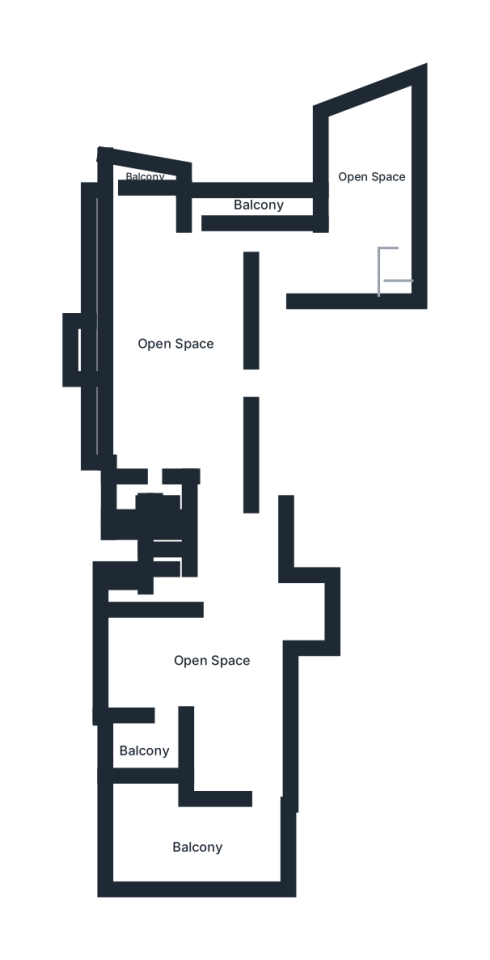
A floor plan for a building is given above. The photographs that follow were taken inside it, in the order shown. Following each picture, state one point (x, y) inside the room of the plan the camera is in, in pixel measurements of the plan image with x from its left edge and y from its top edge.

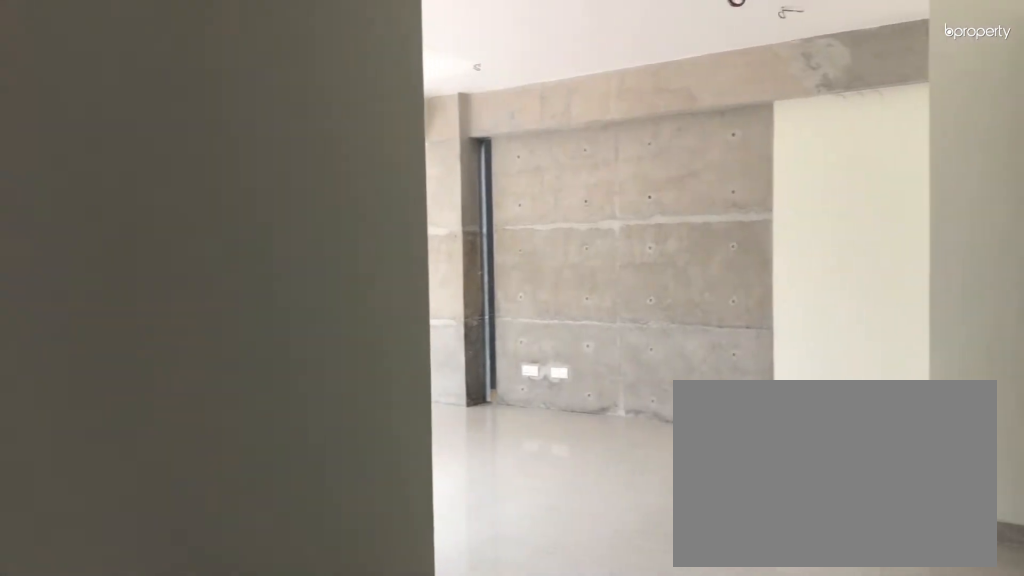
(329, 260)
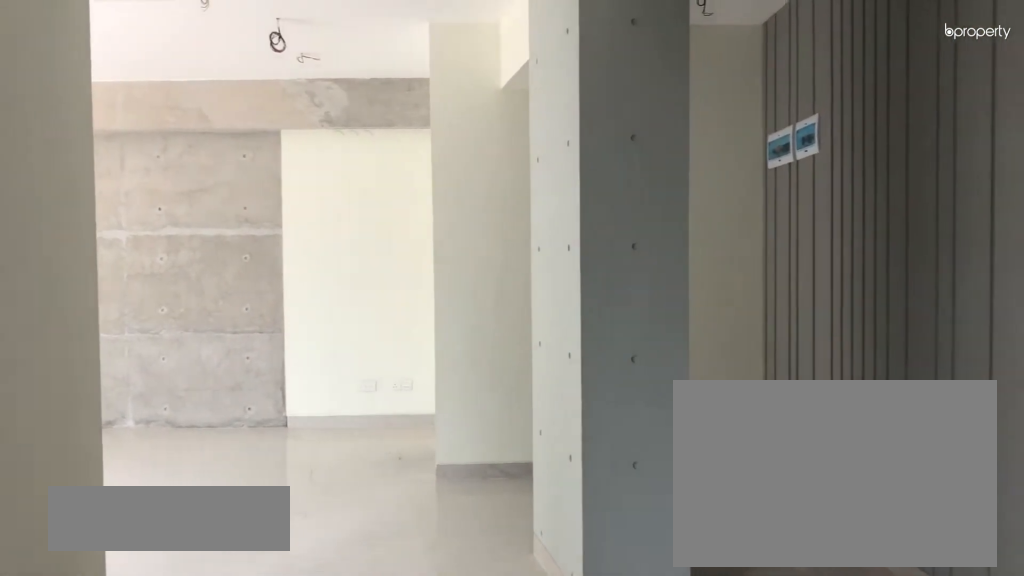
(329, 260)
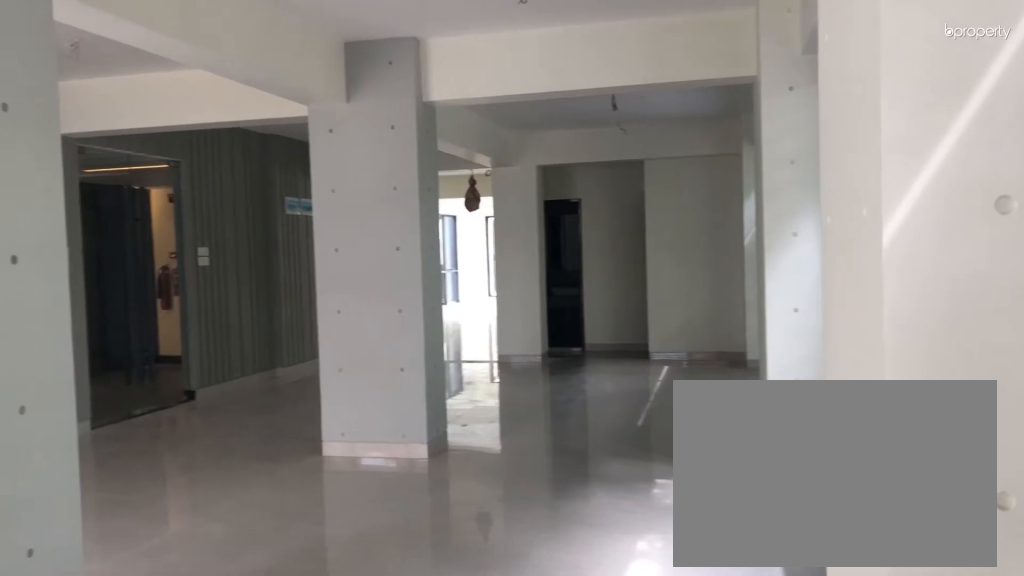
(183, 352)
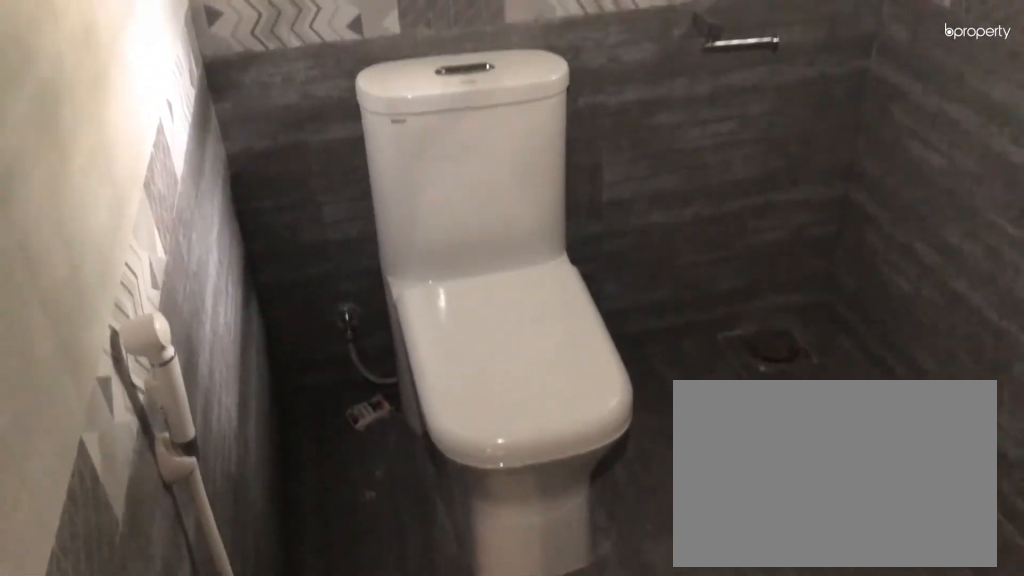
(125, 512)
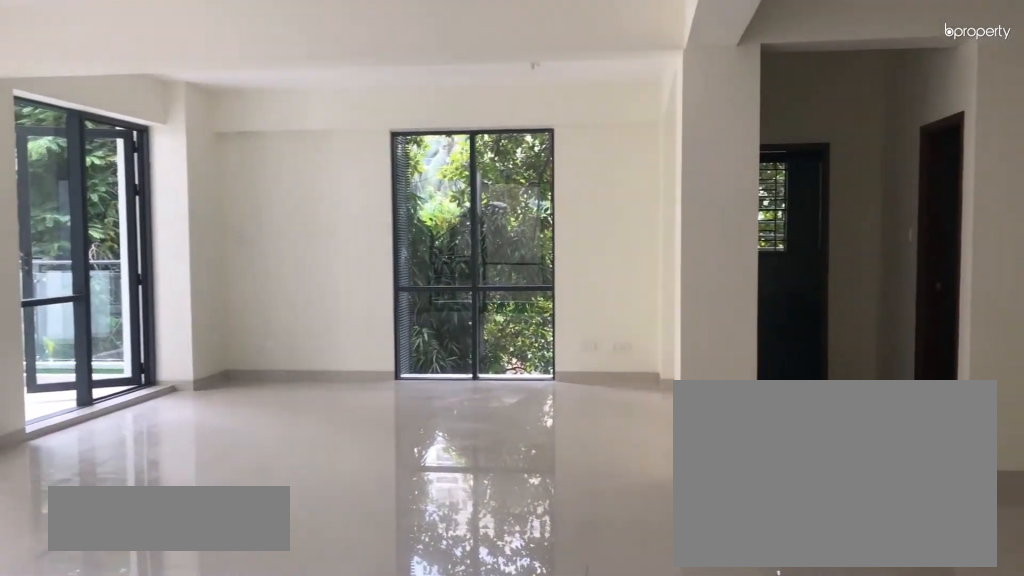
(208, 654)
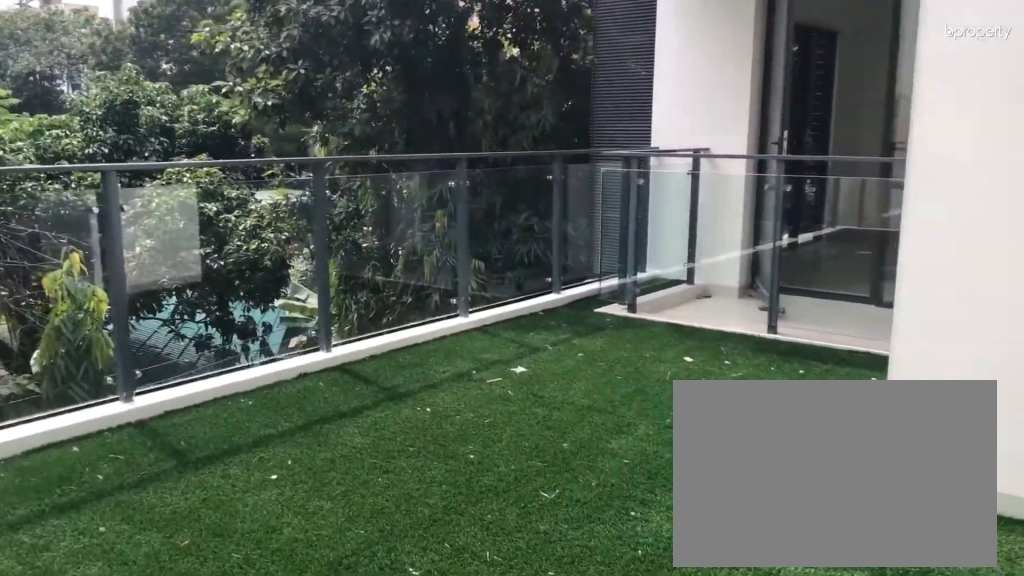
(189, 854)
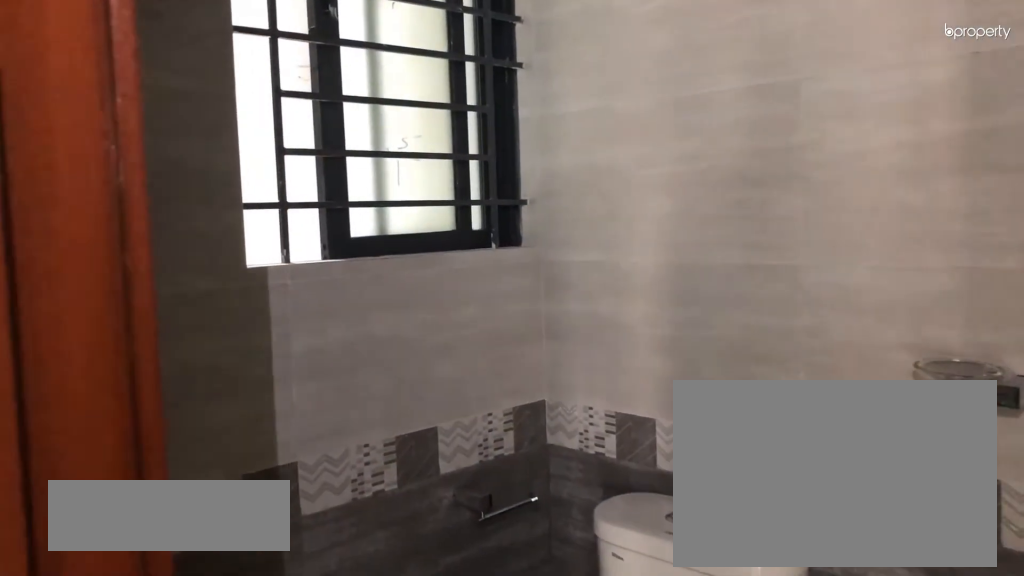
(163, 553)
